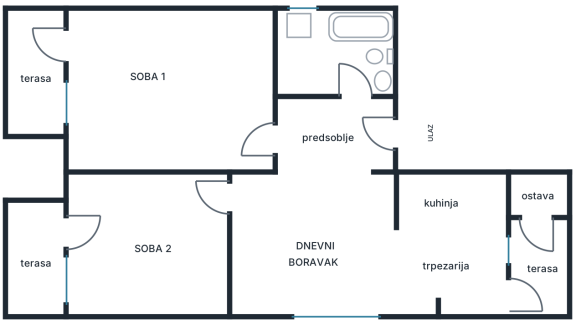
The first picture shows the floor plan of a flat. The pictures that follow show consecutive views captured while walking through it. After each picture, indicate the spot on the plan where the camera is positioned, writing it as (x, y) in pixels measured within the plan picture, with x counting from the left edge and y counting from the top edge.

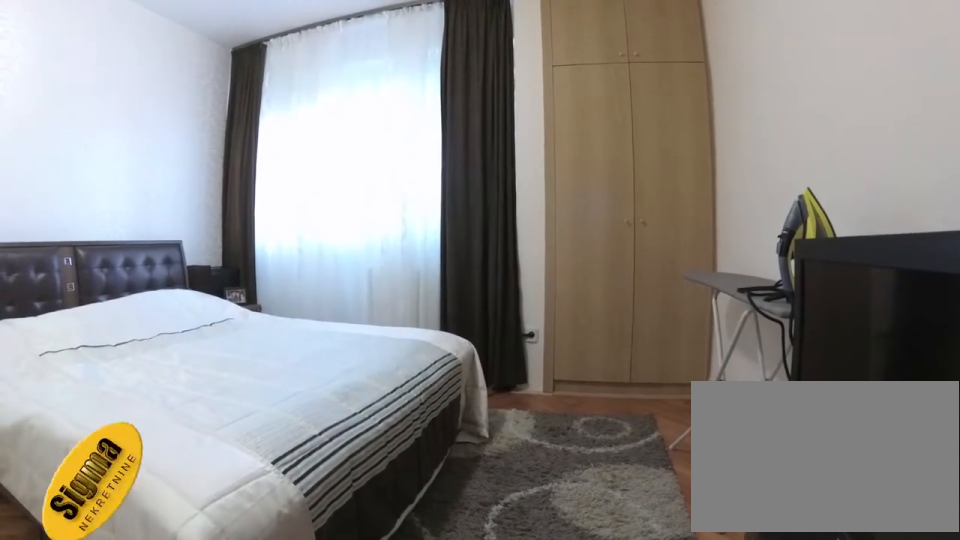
(215, 211)
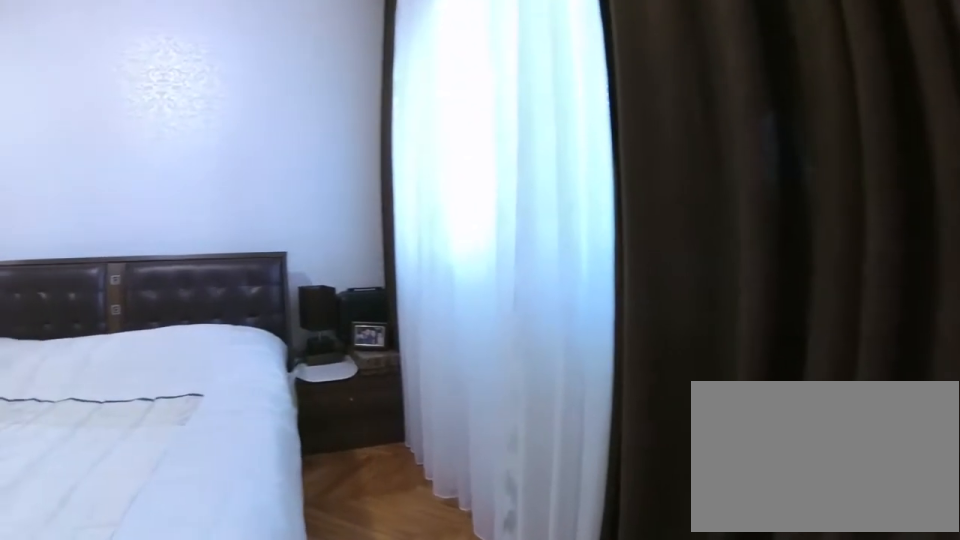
(102, 218)
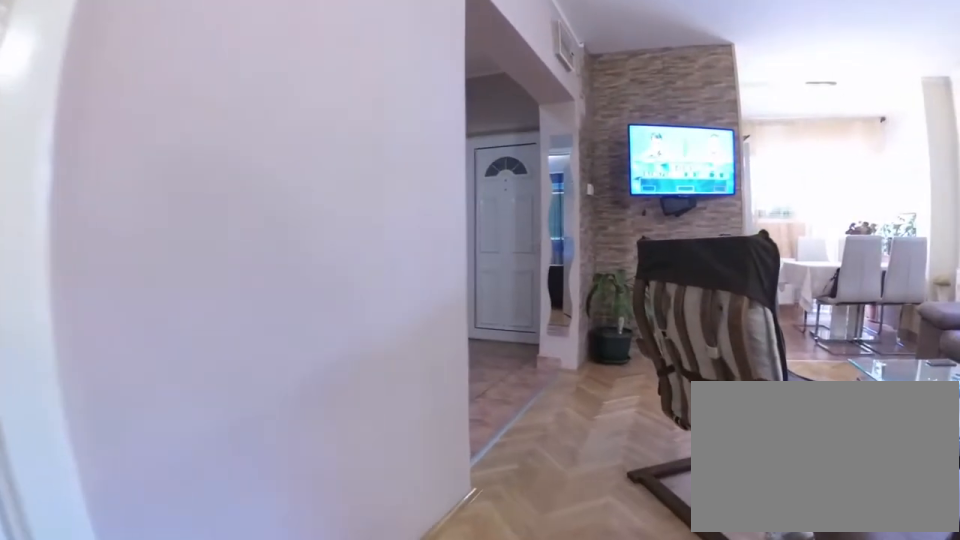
(202, 206)
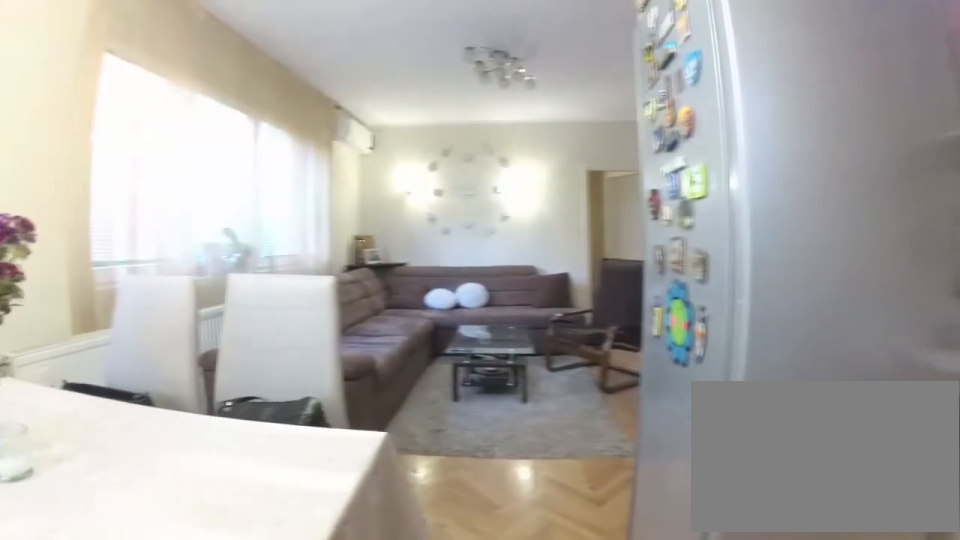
(478, 254)
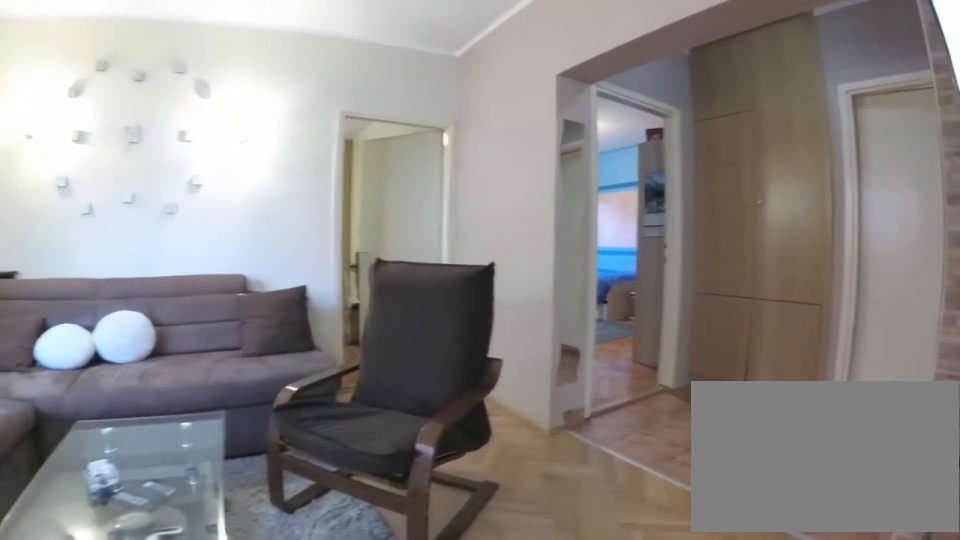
(377, 244)
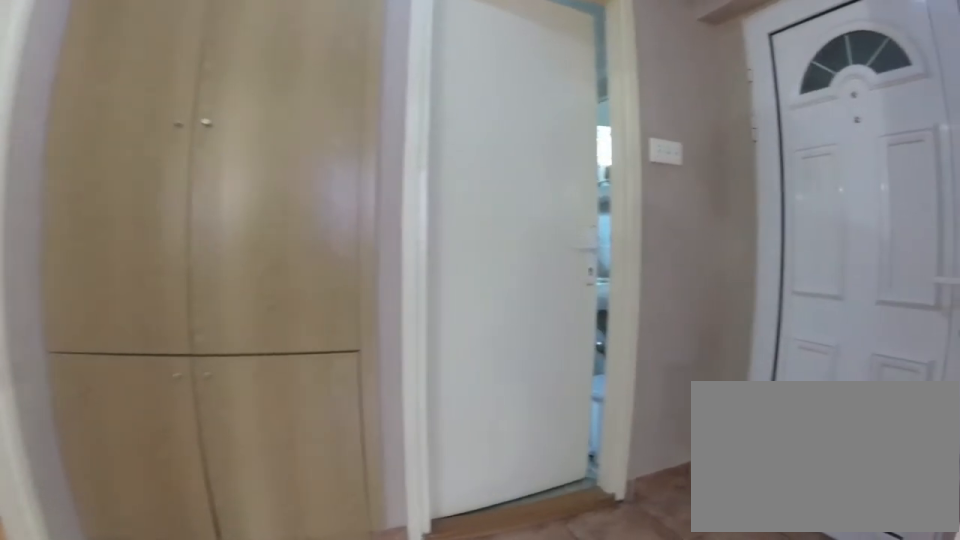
(357, 184)
